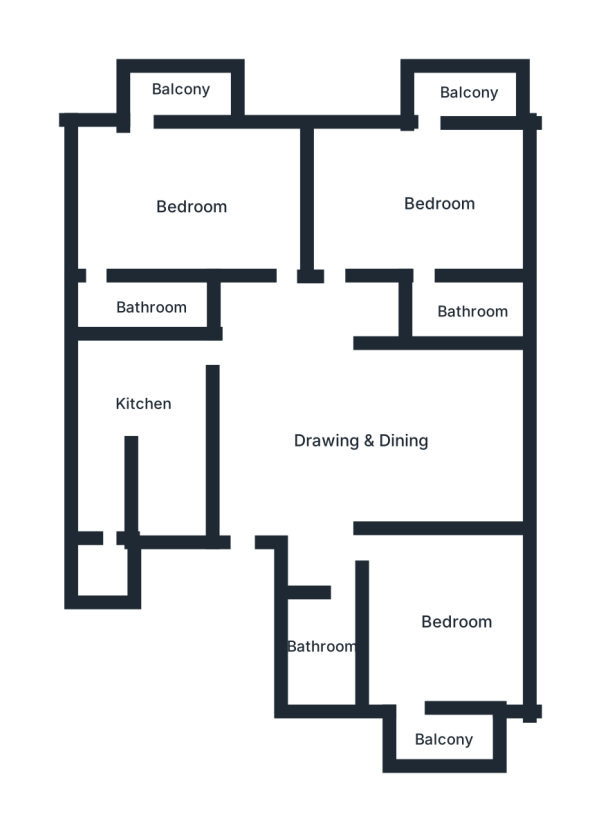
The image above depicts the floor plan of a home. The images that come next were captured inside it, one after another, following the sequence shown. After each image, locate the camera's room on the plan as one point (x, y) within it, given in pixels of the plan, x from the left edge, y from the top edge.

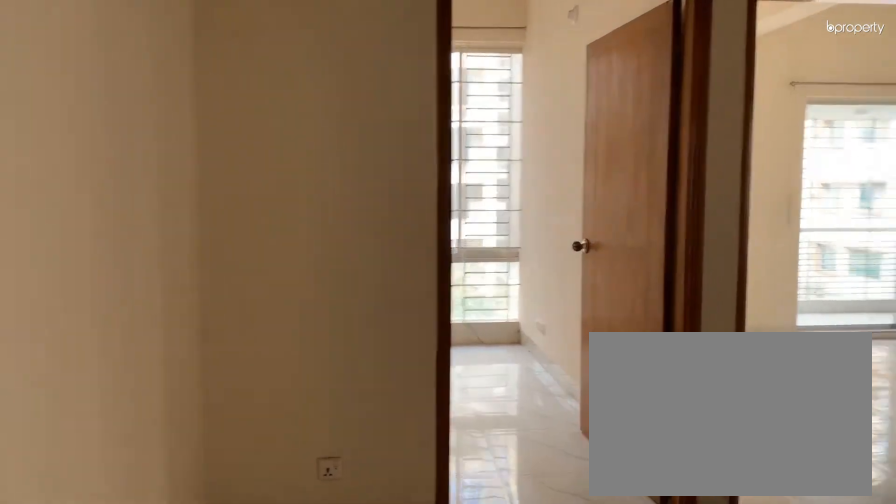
(360, 432)
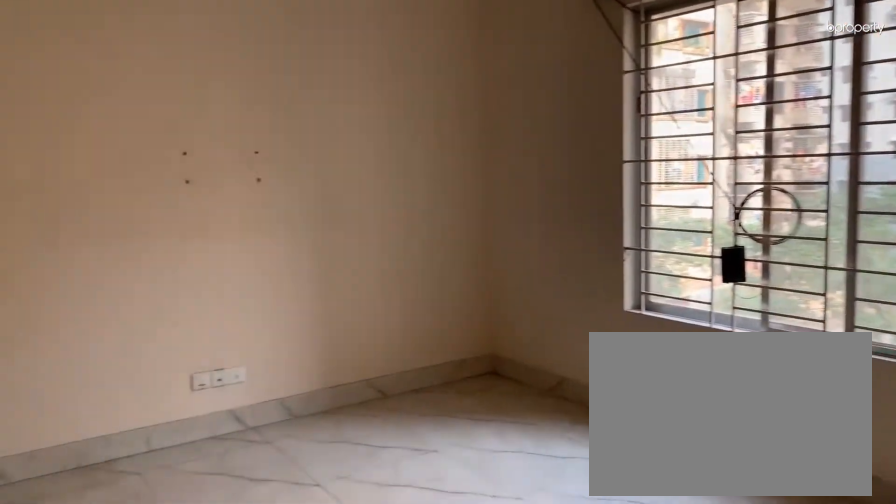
(364, 432)
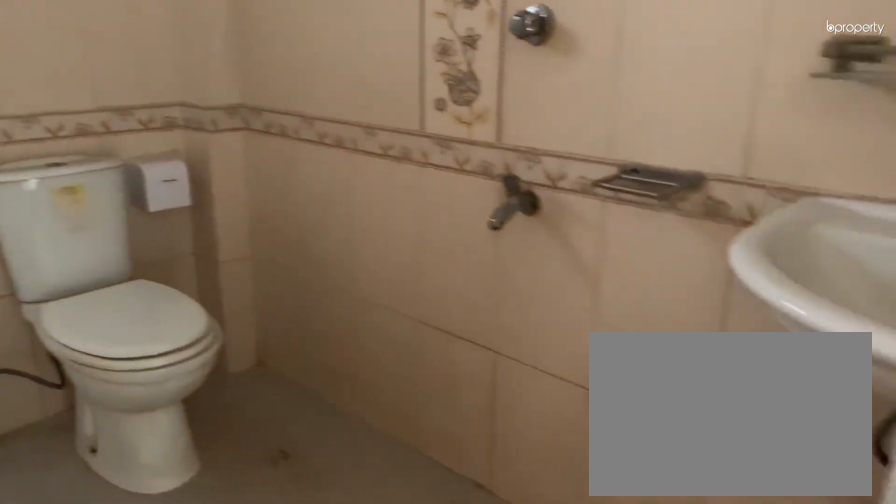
(331, 652)
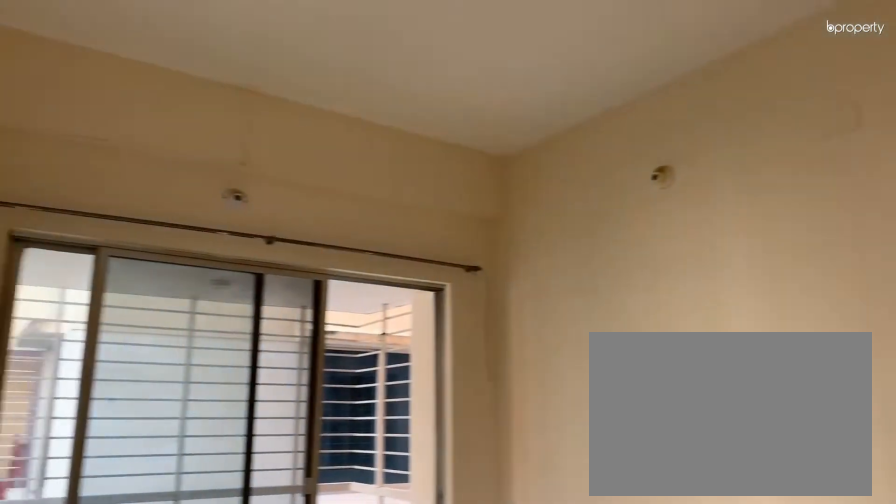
(444, 633)
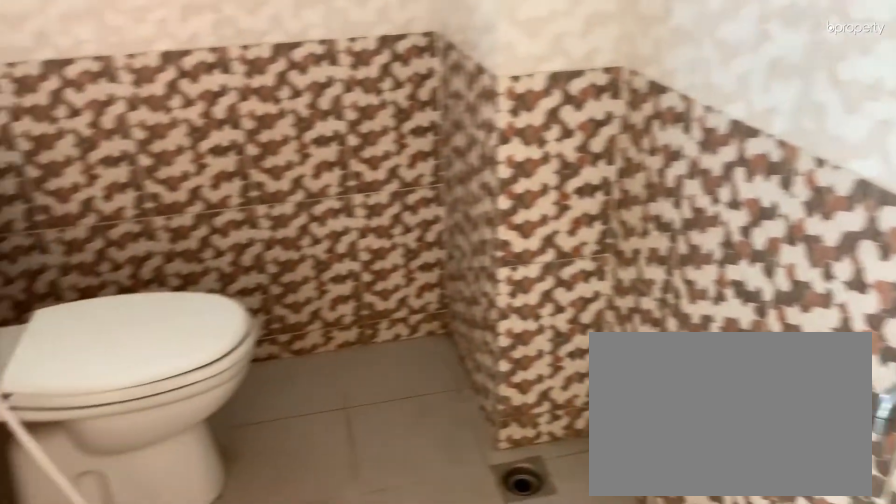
(470, 310)
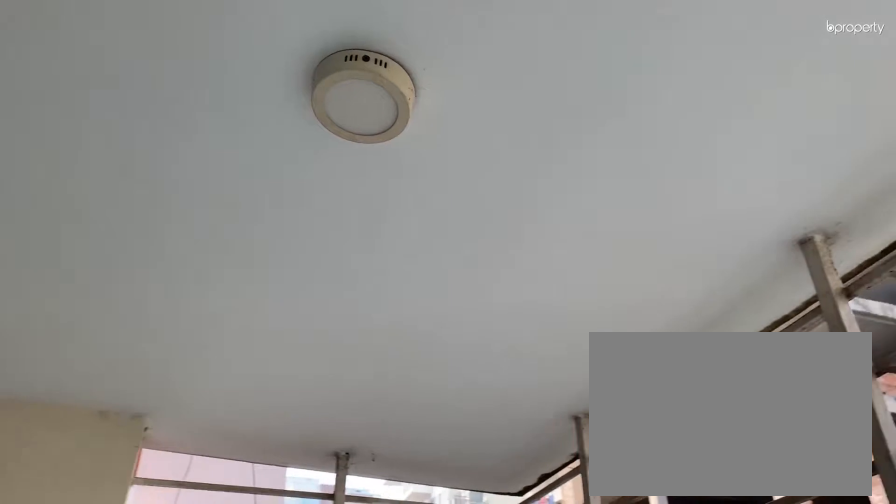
(462, 99)
